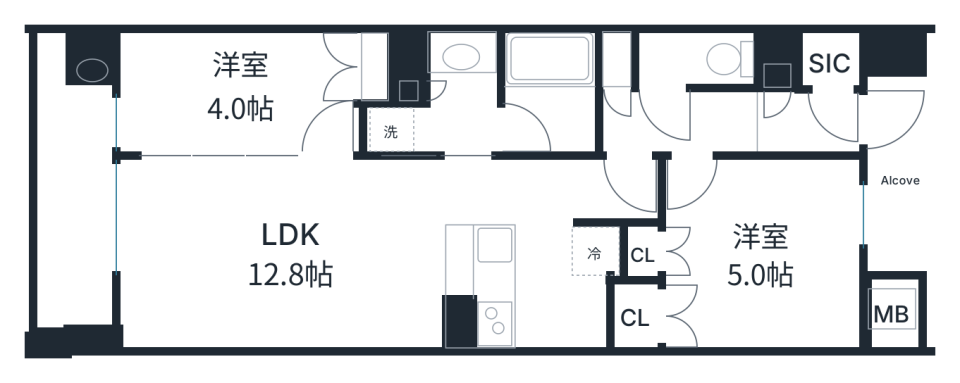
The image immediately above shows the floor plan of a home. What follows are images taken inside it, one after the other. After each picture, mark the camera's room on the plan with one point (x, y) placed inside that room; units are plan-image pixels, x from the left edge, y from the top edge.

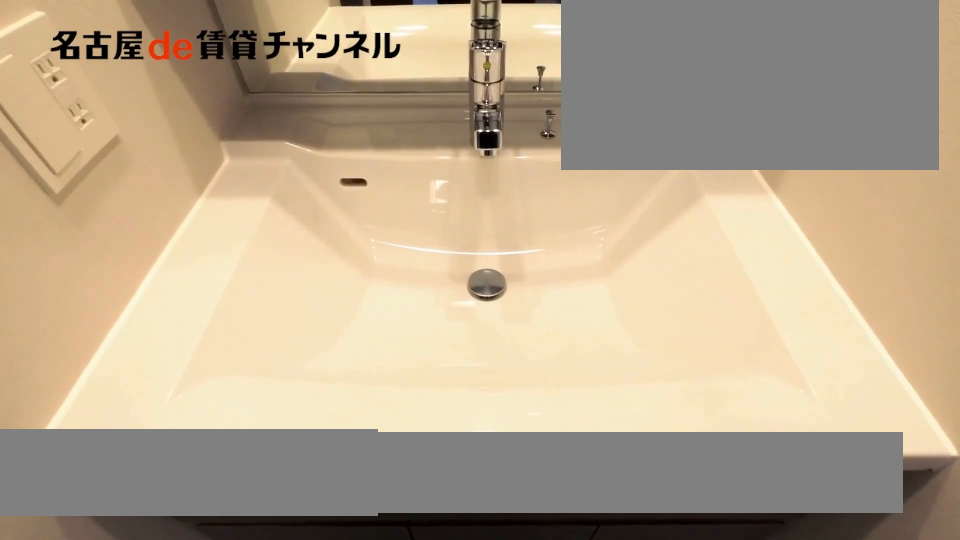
(435, 100)
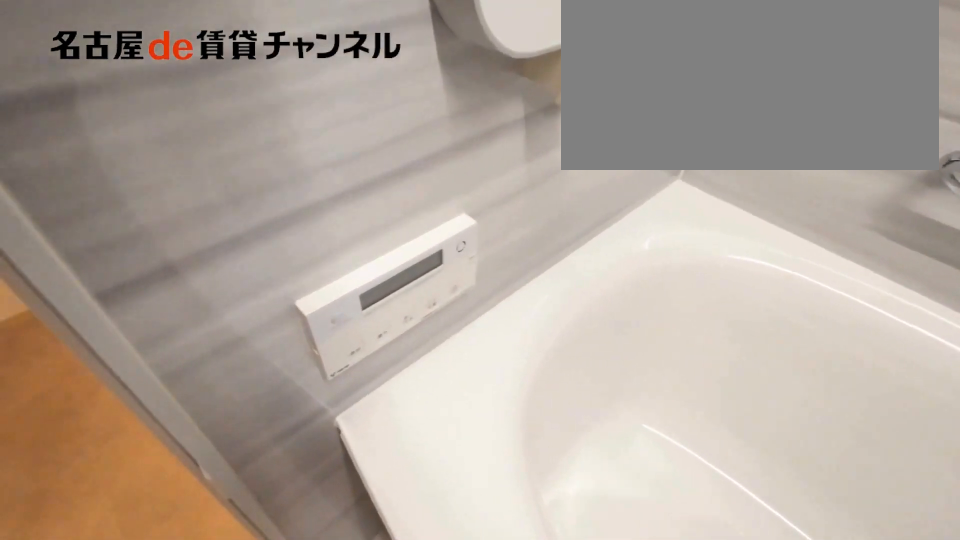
(547, 96)
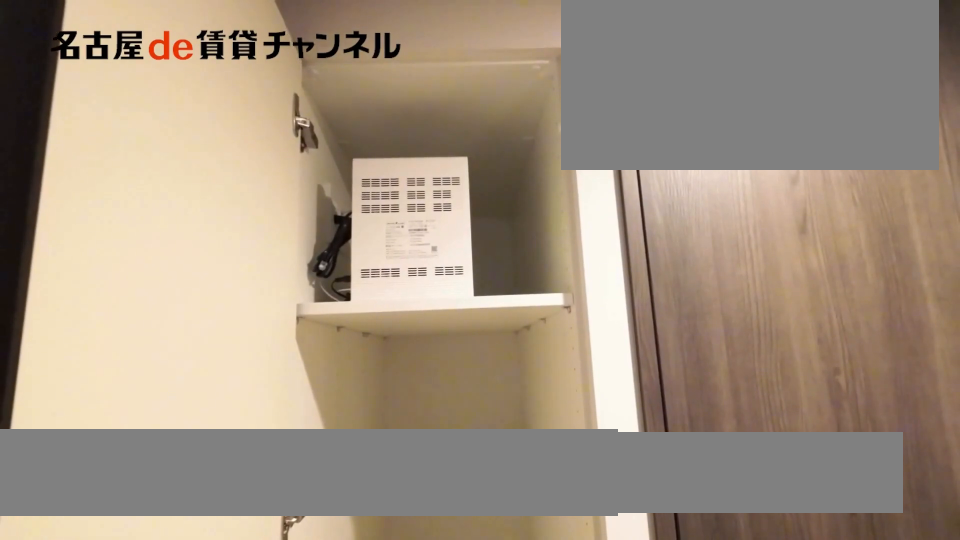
(616, 62)
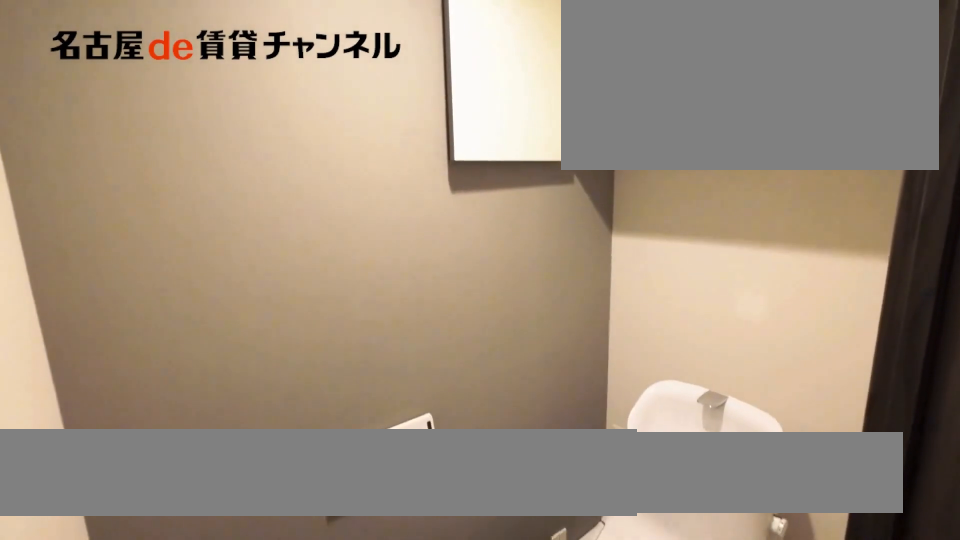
(695, 61)
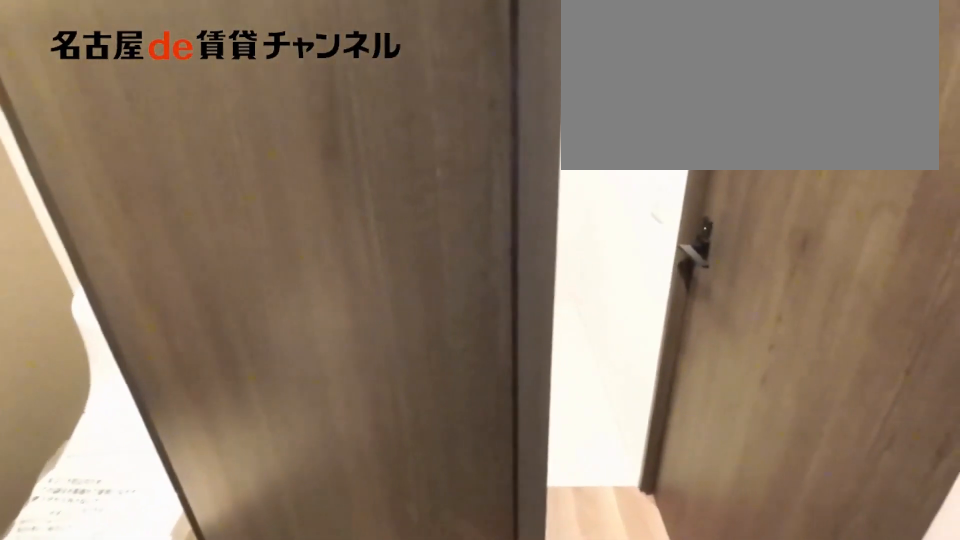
(695, 61)
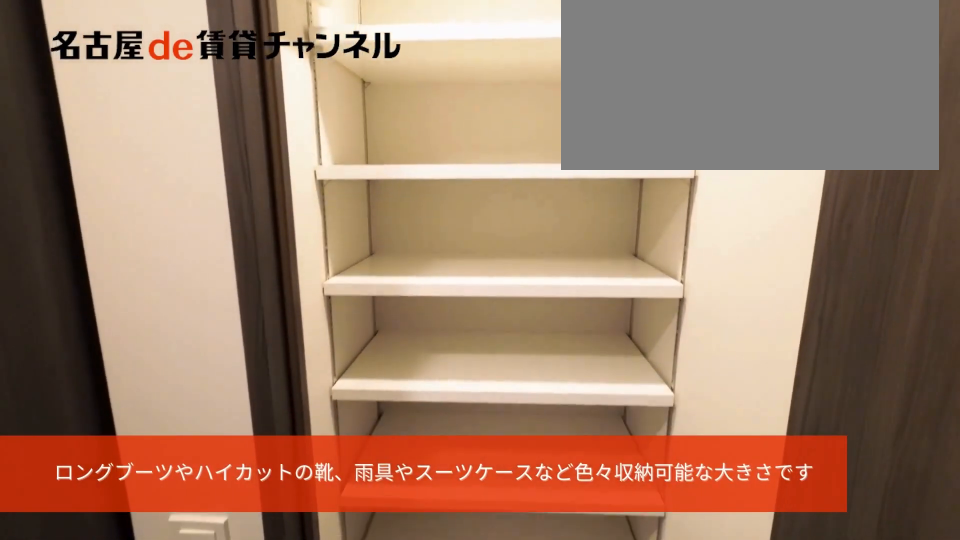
(831, 61)
